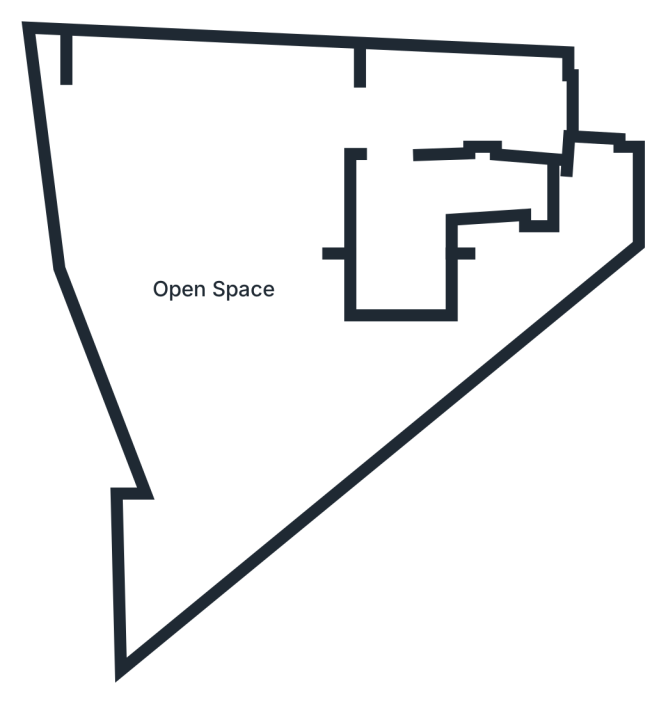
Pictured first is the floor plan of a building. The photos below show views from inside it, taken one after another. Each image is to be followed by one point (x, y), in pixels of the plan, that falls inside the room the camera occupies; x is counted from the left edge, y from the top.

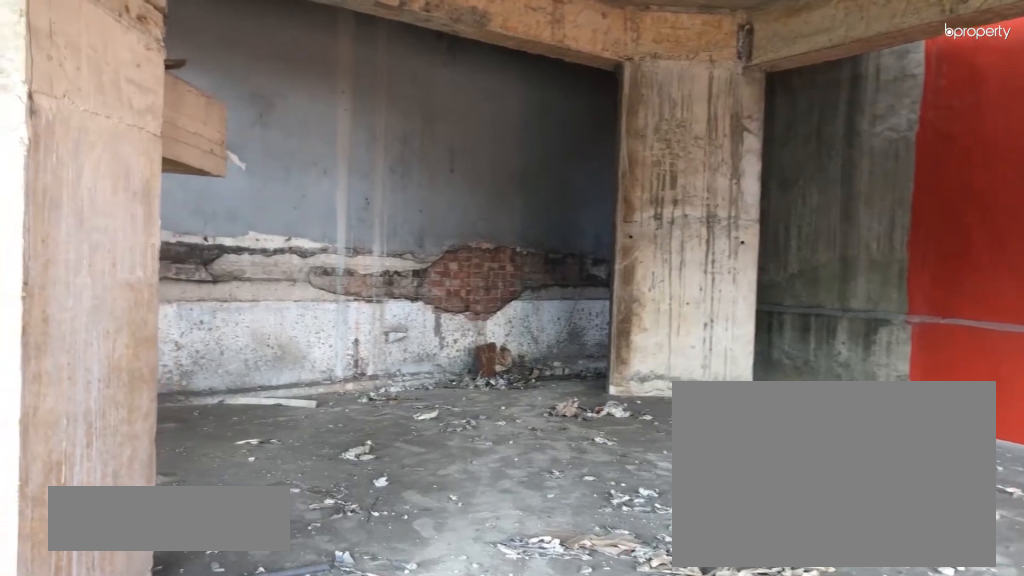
(262, 115)
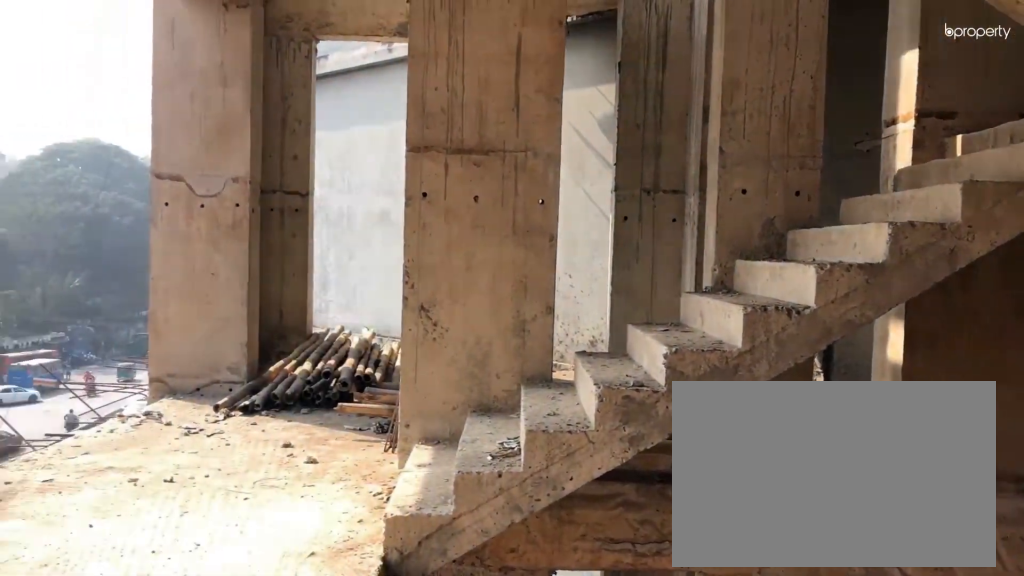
(262, 115)
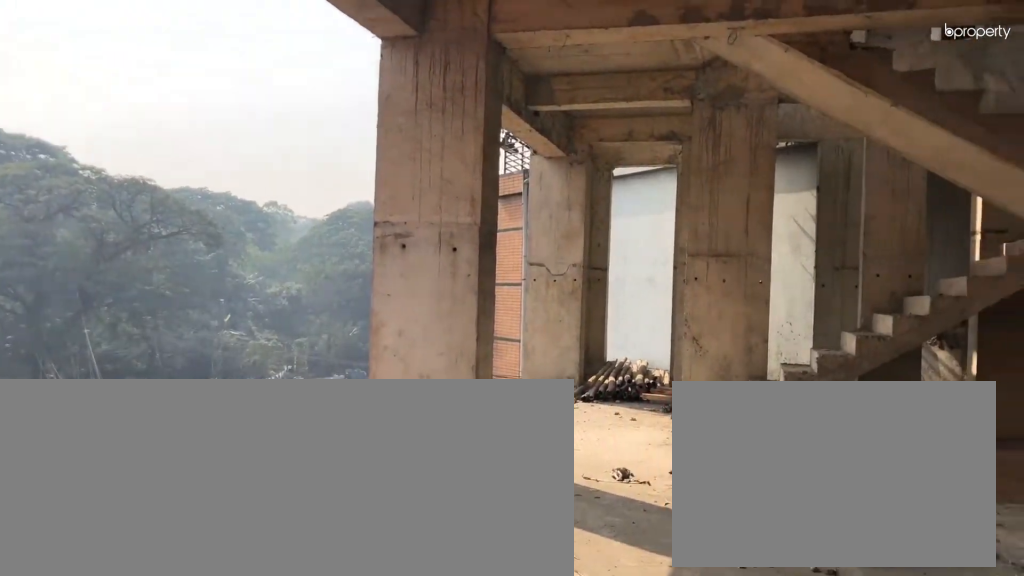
(112, 130)
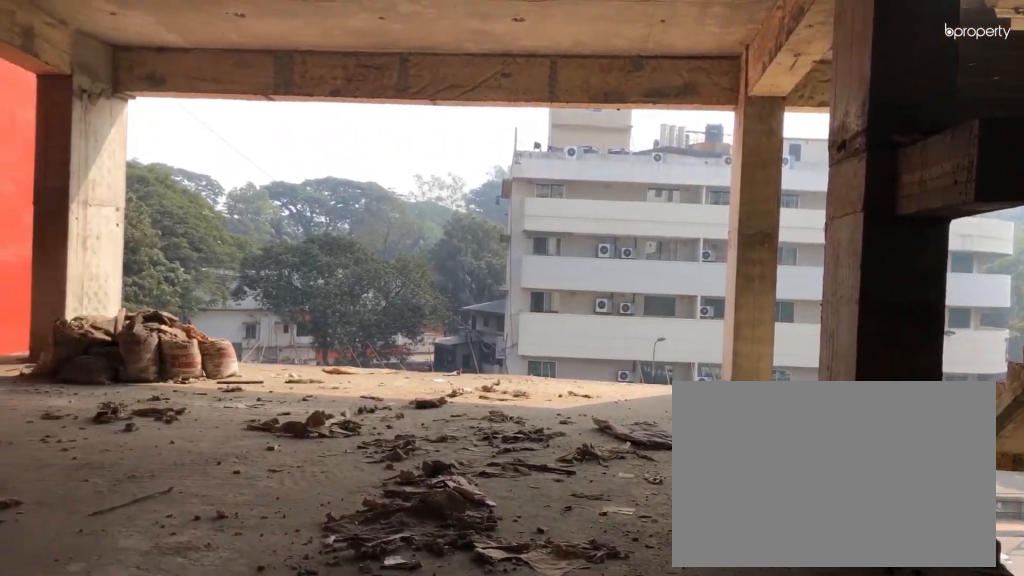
(223, 414)
